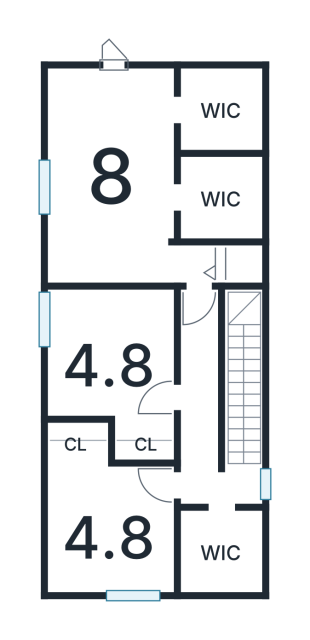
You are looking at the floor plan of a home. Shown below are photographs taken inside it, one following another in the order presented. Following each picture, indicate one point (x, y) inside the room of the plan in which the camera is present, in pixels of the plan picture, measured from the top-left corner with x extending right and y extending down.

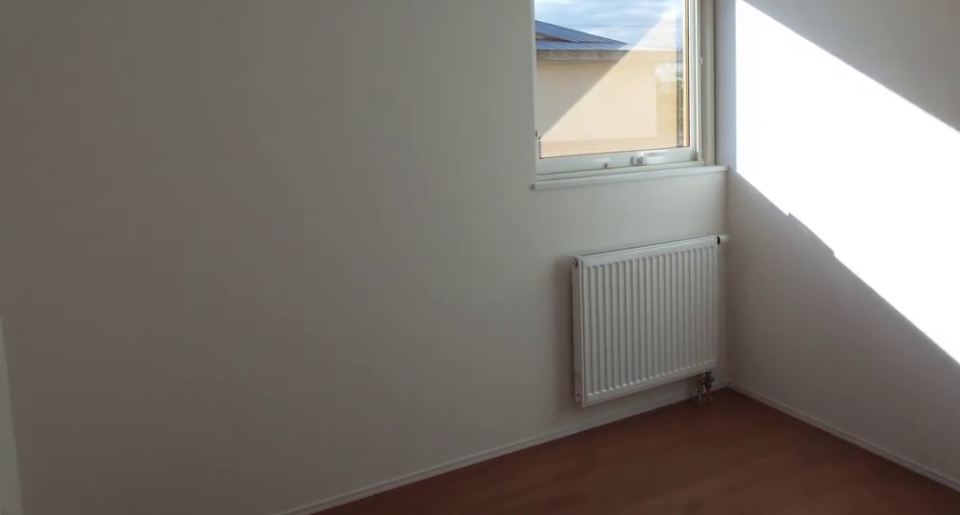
(114, 358)
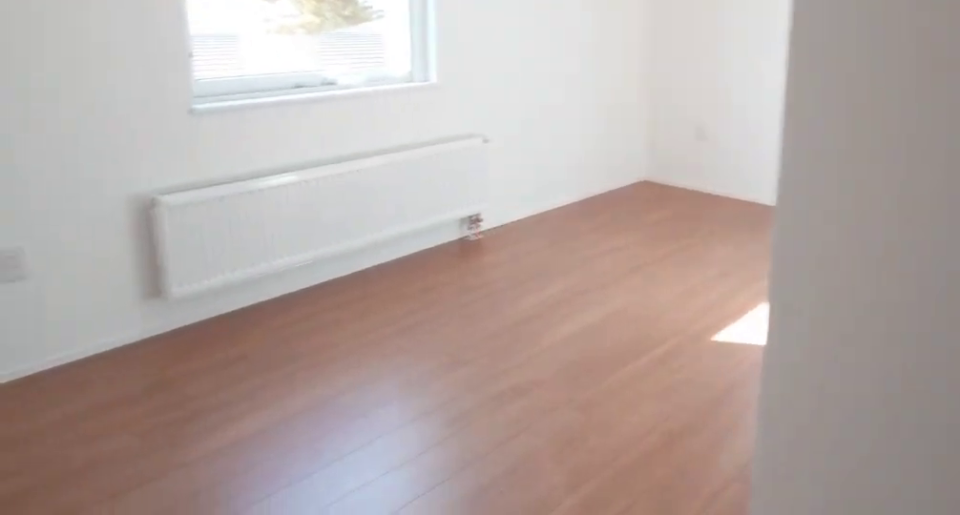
(107, 191)
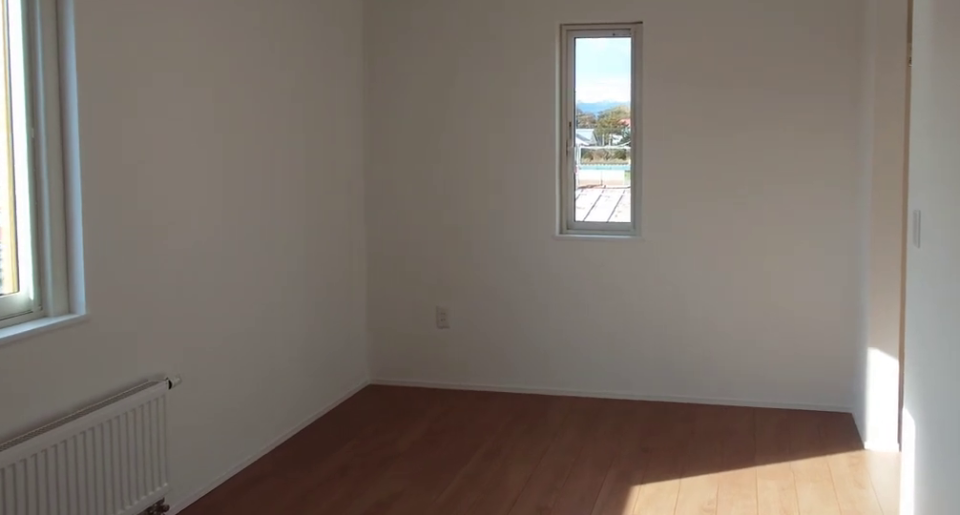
(107, 191)
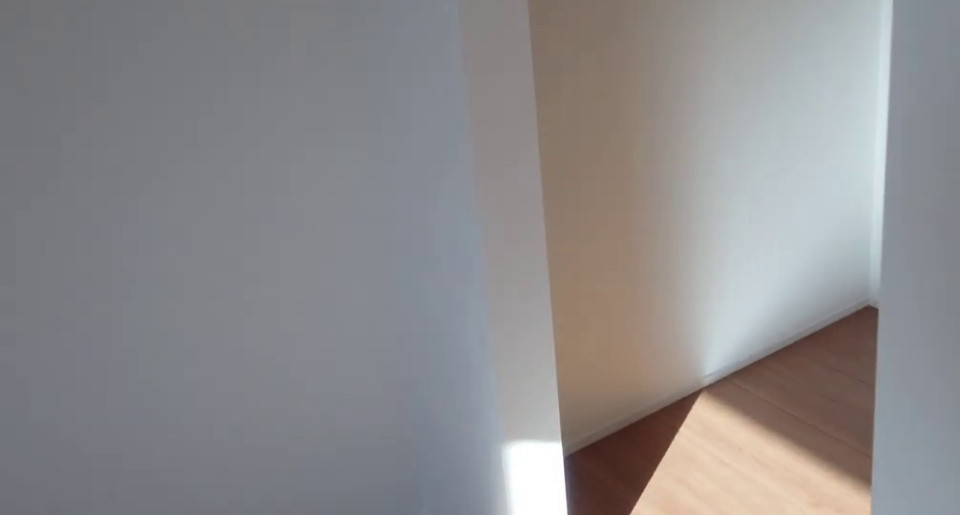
(223, 208)
